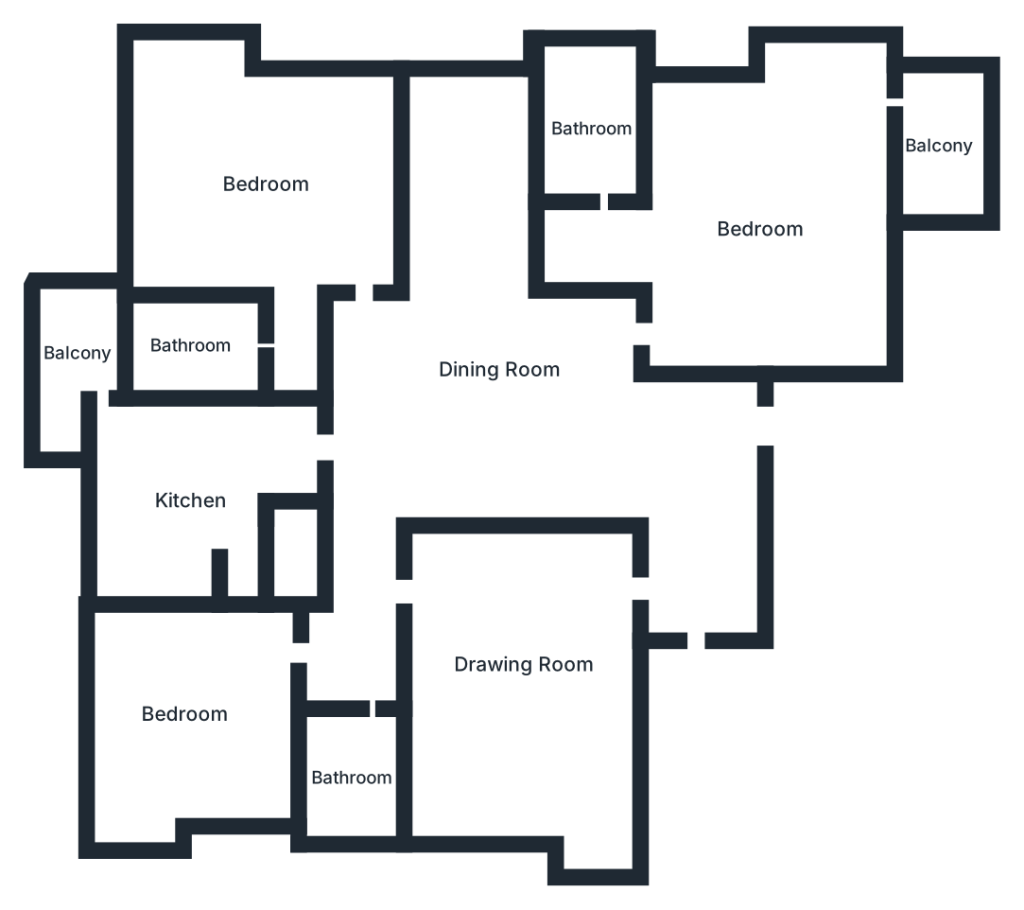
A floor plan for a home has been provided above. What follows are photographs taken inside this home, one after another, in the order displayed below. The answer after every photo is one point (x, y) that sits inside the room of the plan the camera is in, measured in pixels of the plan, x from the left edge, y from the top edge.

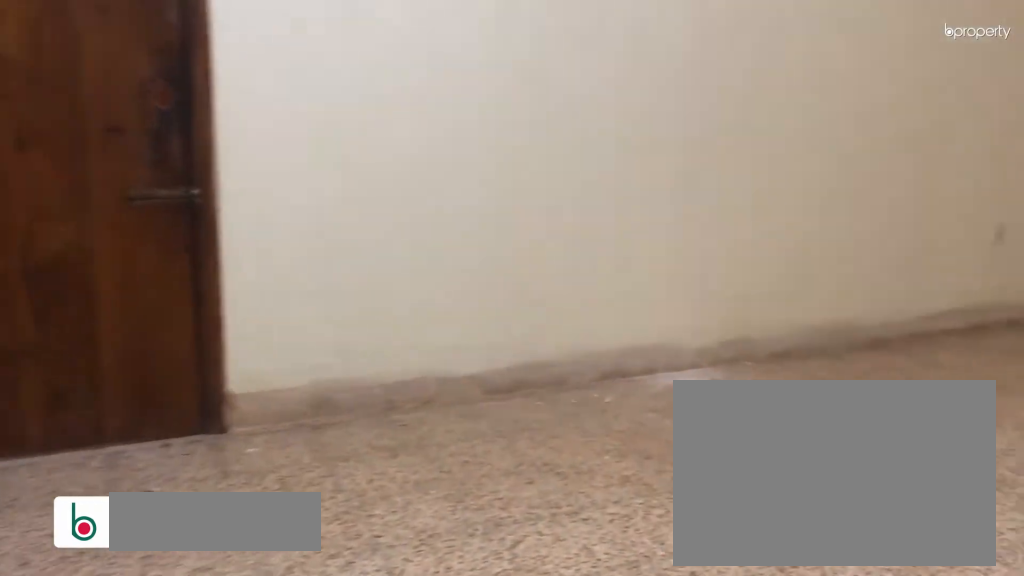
(524, 666)
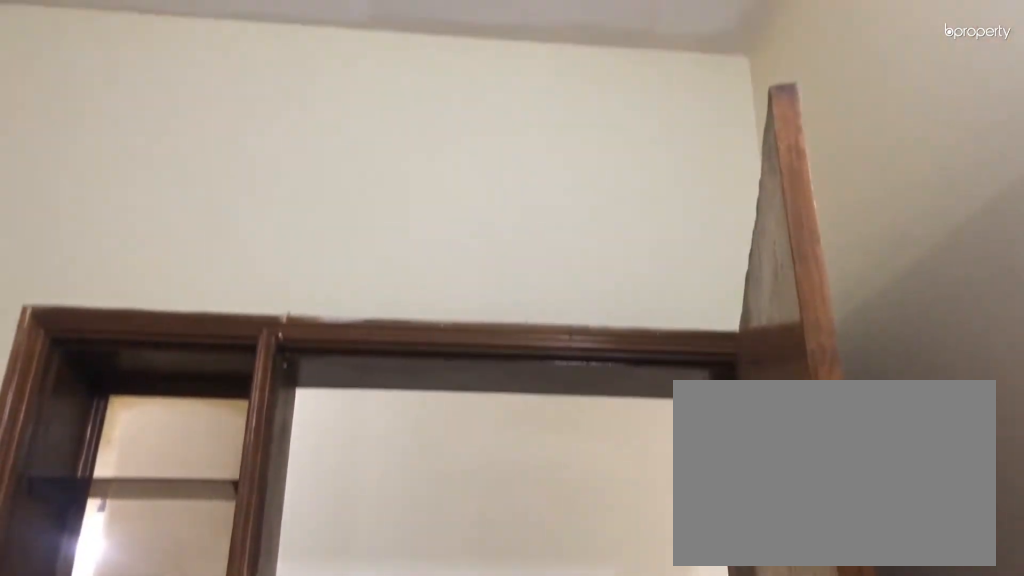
(524, 666)
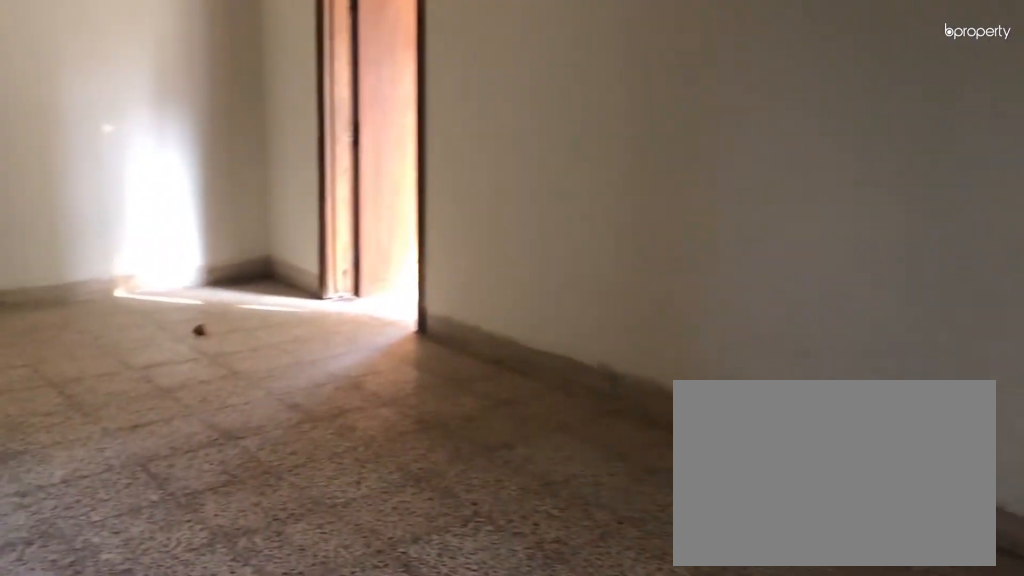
(757, 232)
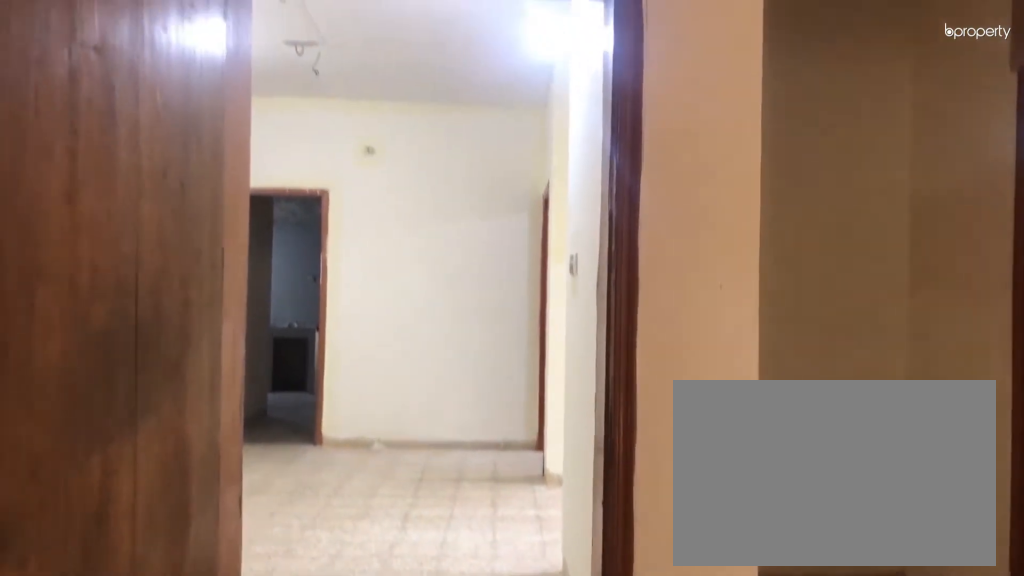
(757, 232)
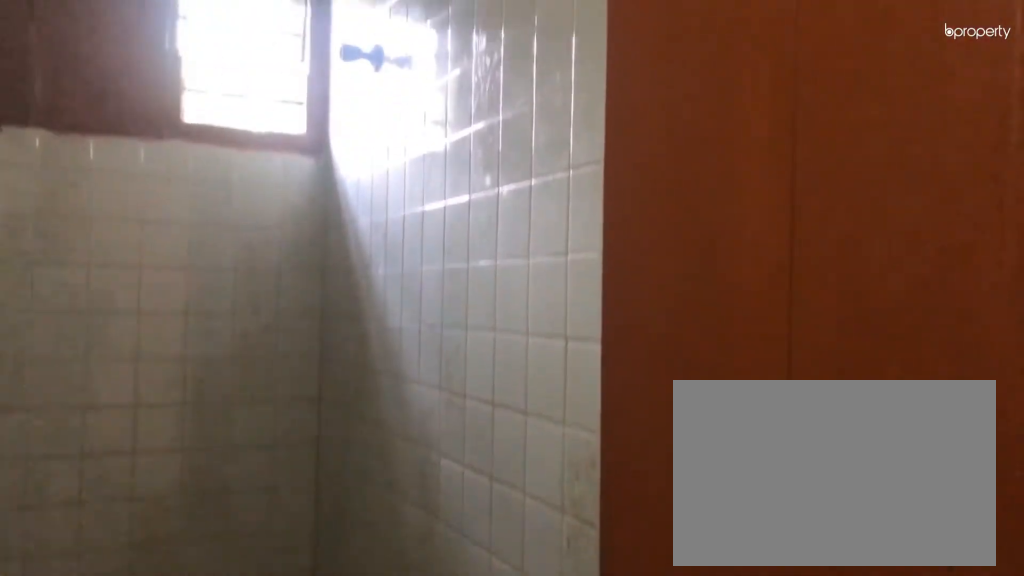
(591, 132)
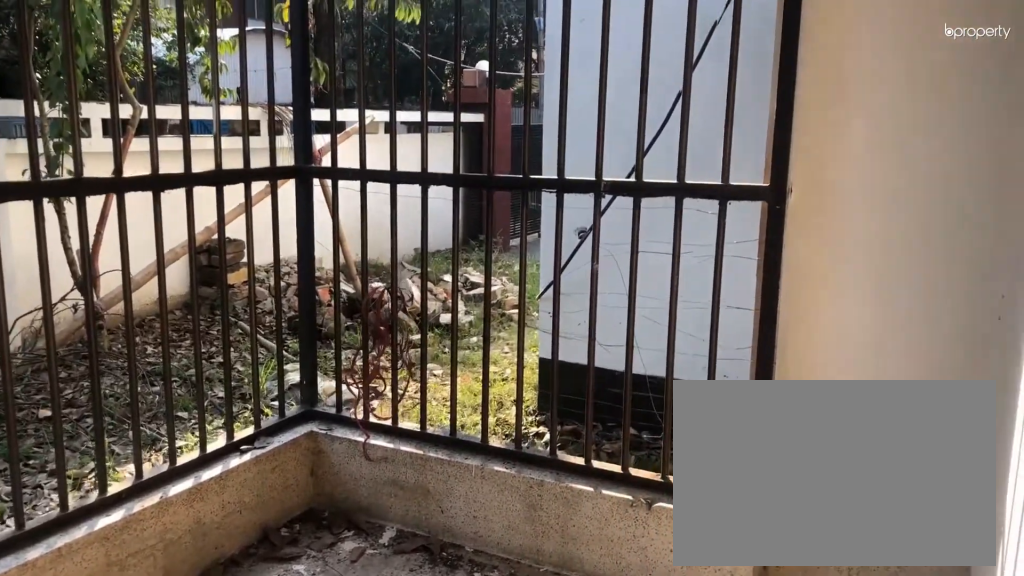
(944, 140)
